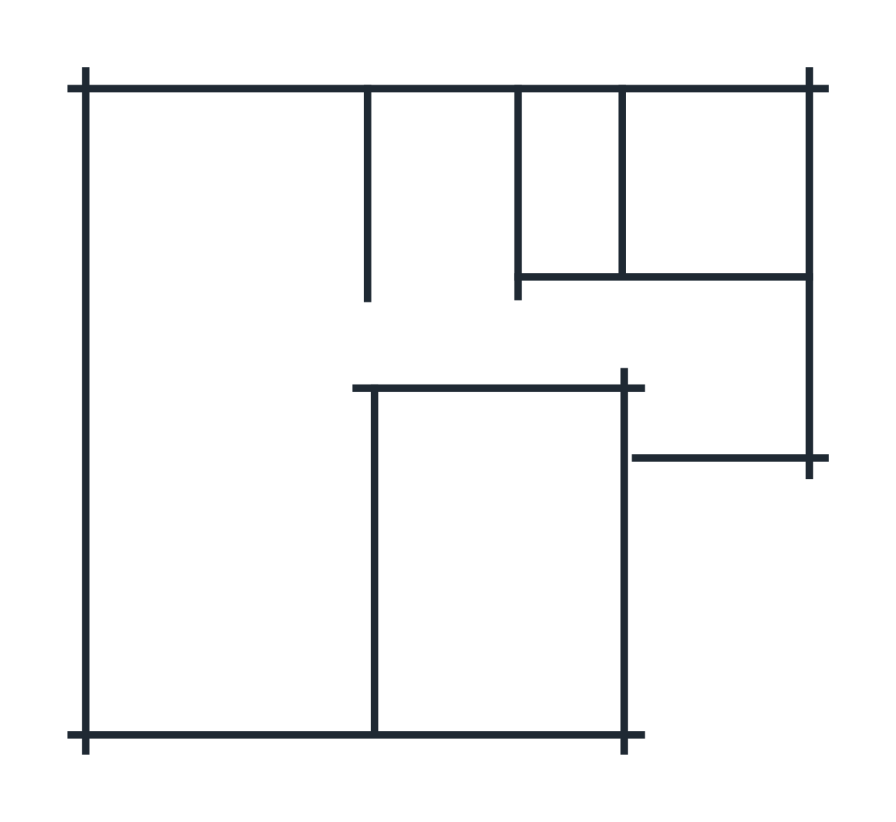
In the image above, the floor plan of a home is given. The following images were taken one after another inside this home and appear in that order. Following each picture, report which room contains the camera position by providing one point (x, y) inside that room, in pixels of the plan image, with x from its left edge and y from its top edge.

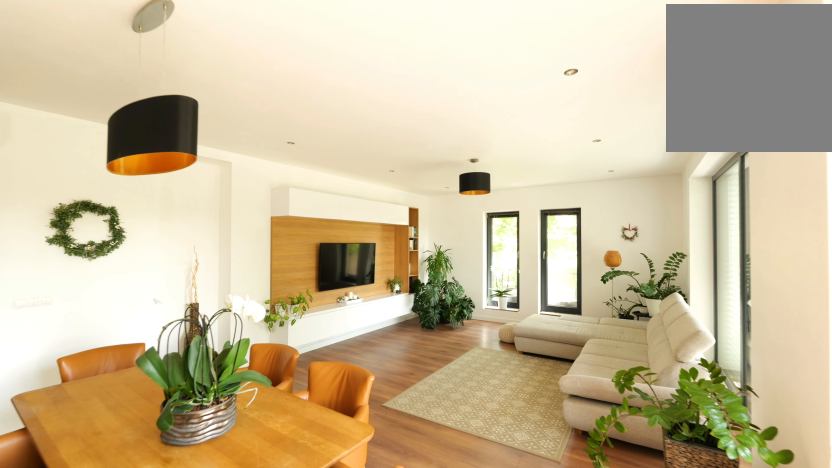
(218, 397)
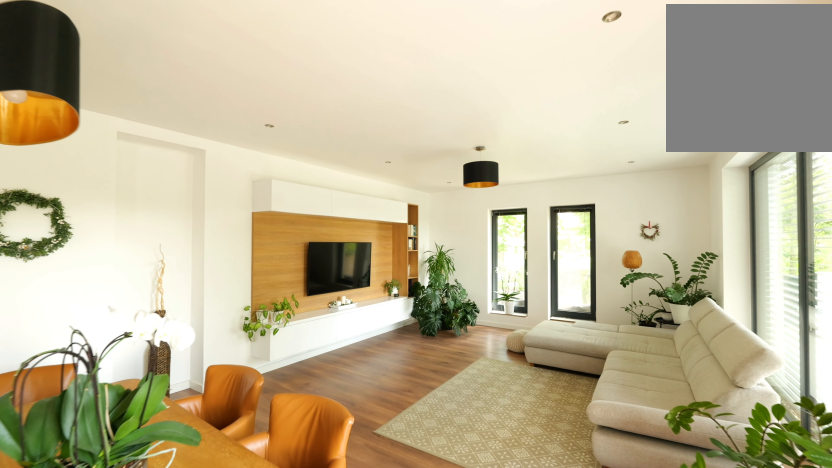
(218, 397)
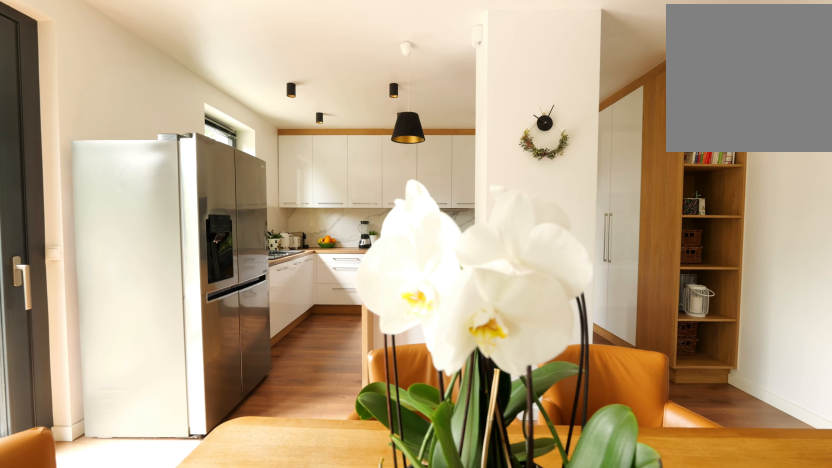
(218, 397)
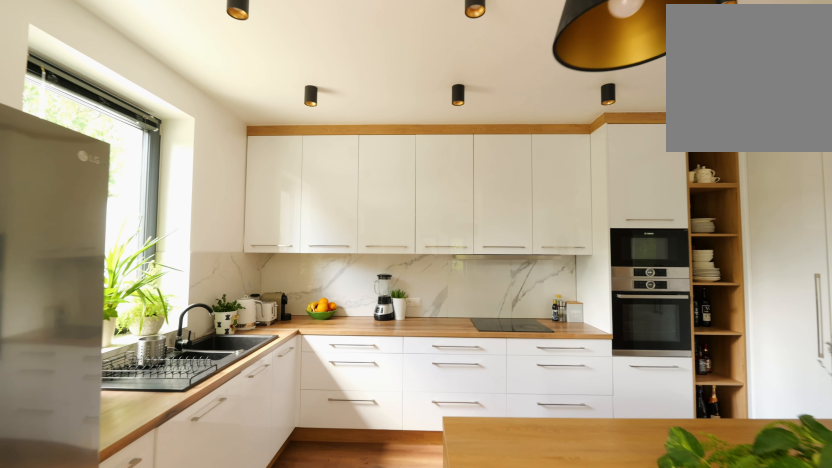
(218, 397)
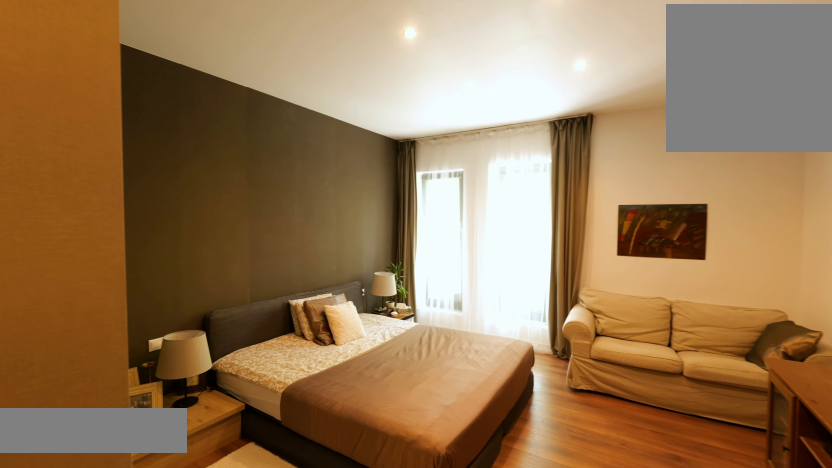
(506, 532)
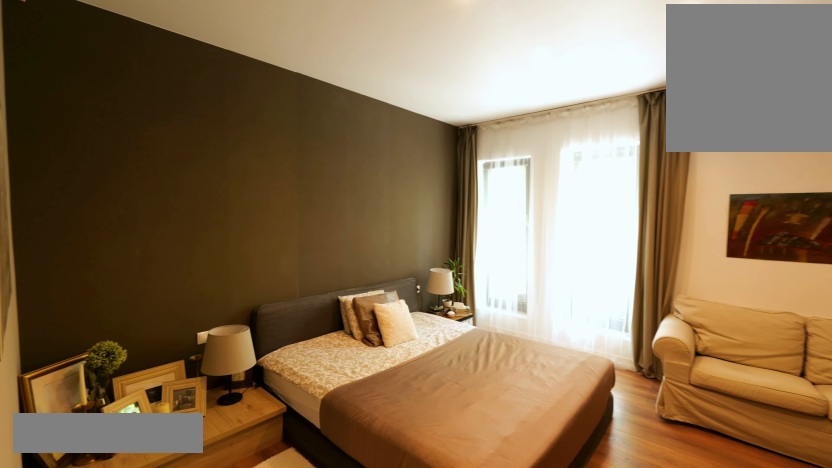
(506, 532)
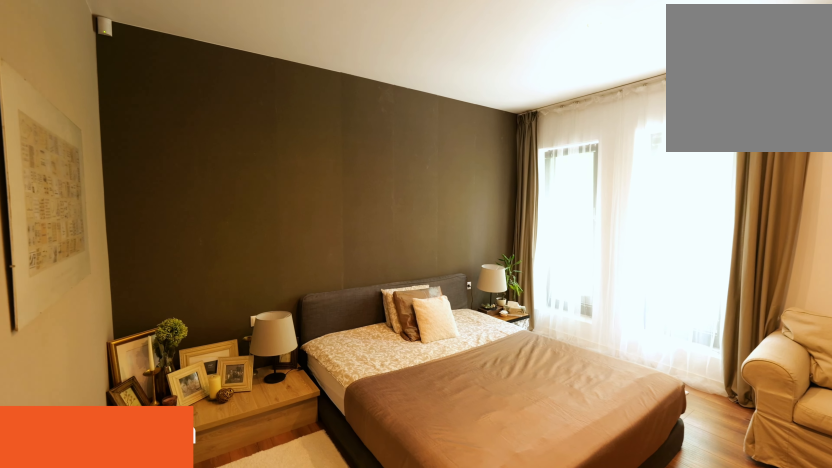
(506, 532)
